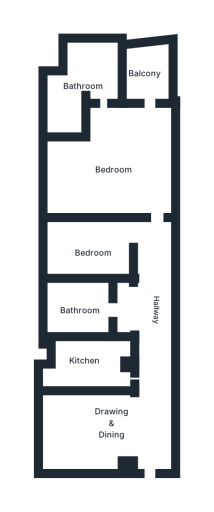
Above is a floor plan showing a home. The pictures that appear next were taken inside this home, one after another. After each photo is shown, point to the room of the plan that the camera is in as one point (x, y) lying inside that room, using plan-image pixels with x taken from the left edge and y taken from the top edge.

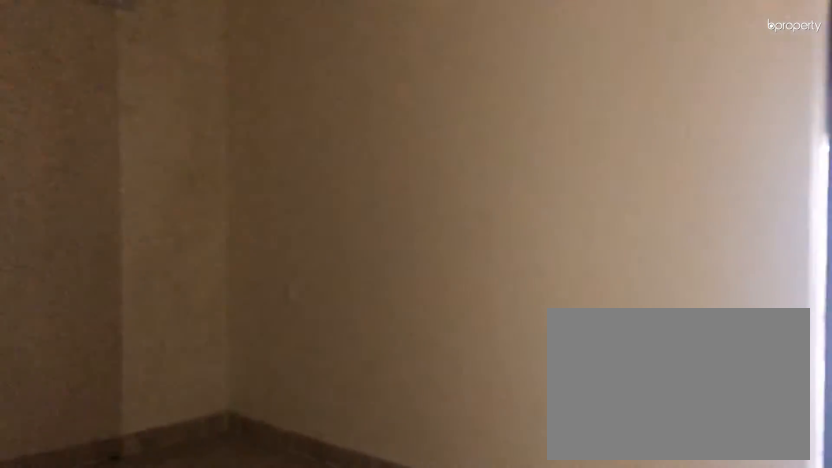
(111, 418)
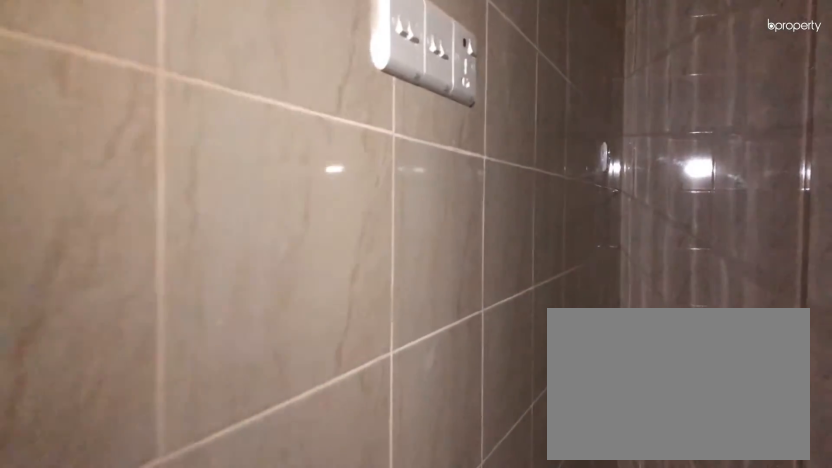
(87, 362)
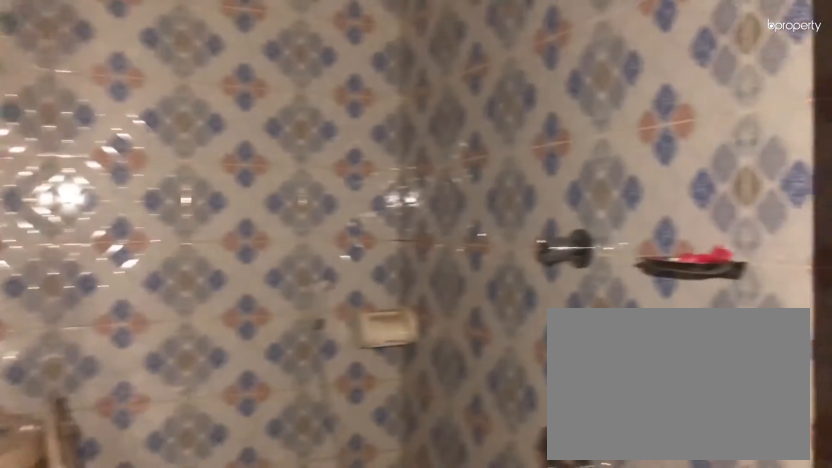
(79, 309)
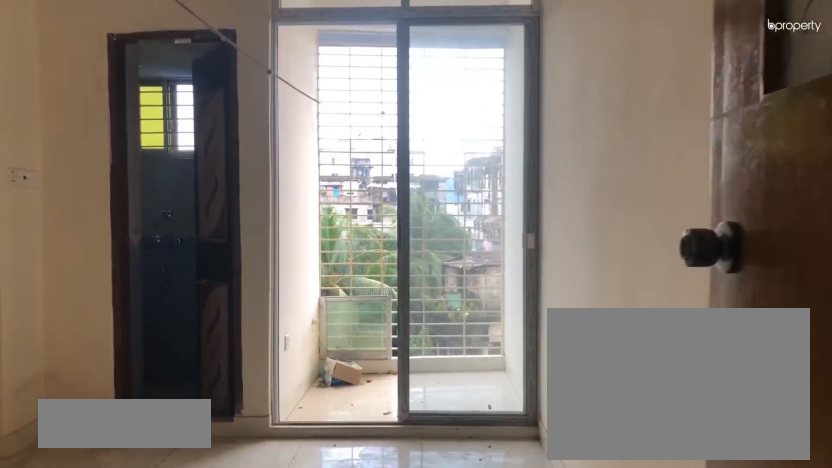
(113, 168)
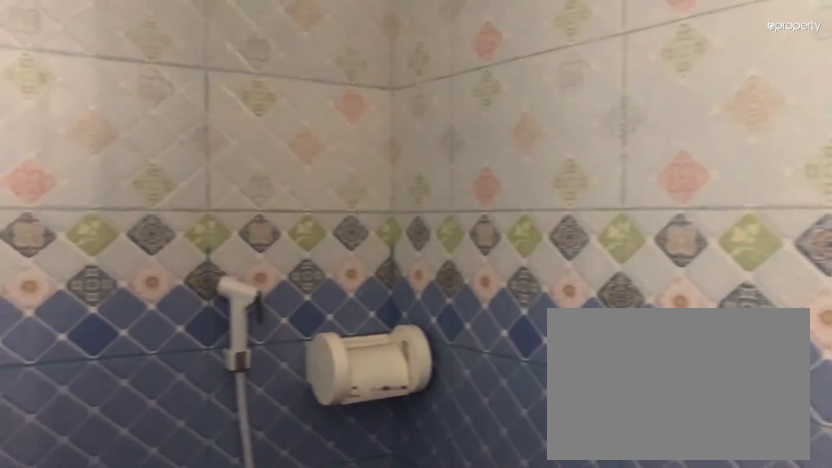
(94, 77)
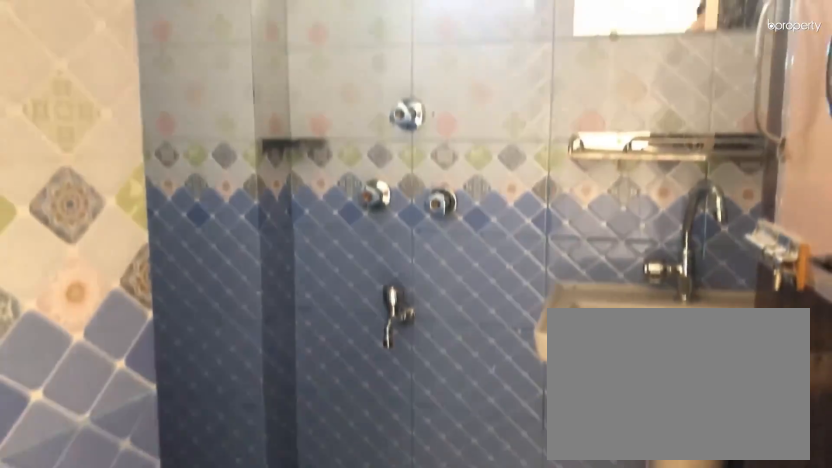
(94, 78)
